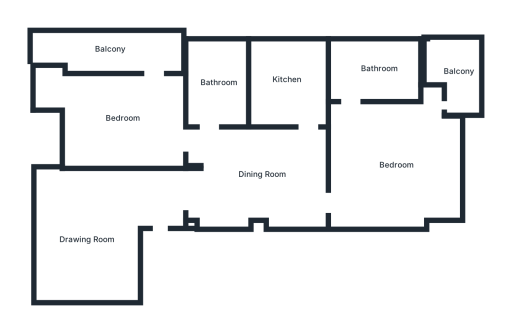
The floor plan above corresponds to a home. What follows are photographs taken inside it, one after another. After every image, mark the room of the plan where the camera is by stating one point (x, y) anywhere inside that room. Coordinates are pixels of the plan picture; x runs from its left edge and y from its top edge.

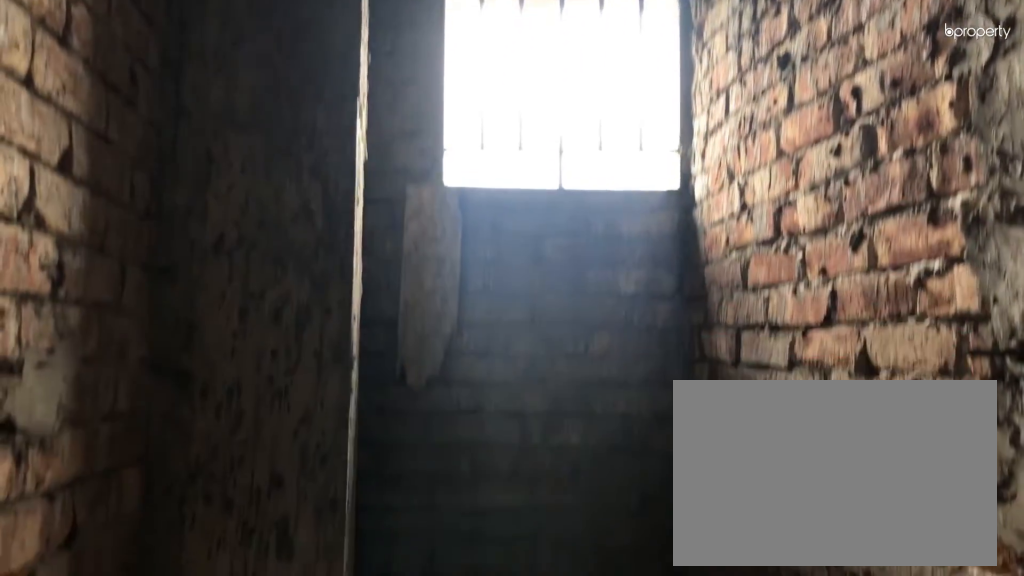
(215, 82)
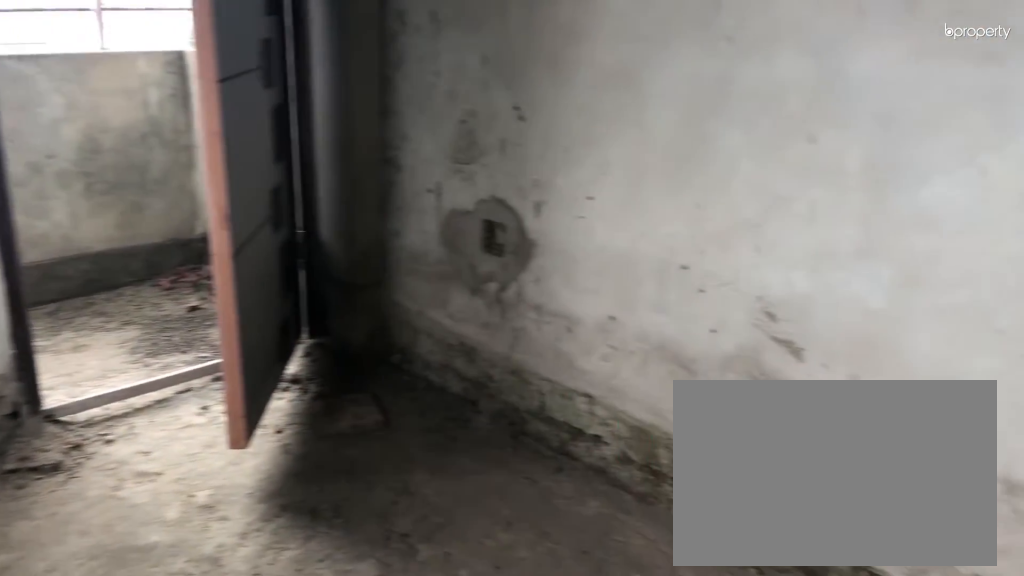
(121, 118)
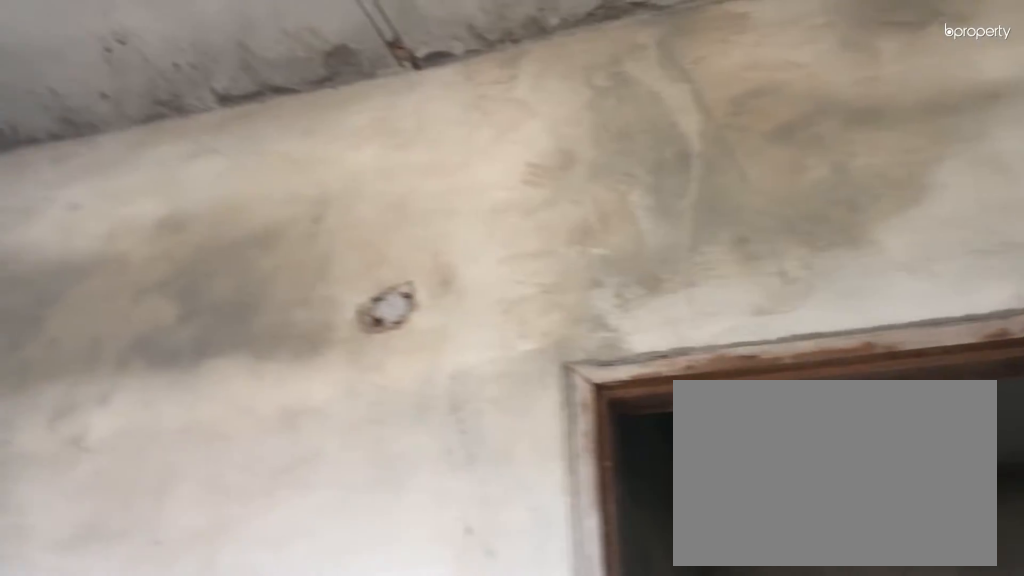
(121, 118)
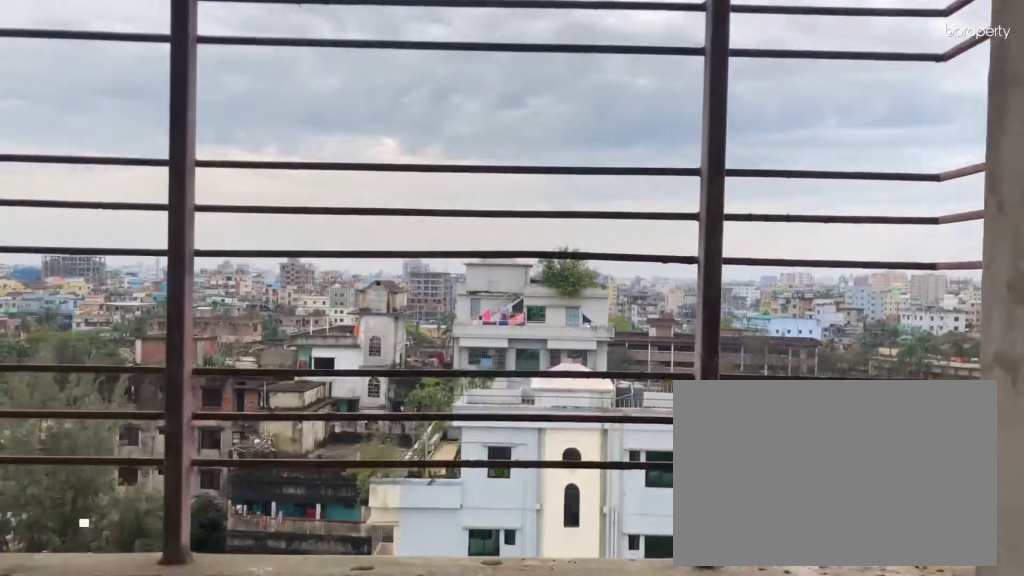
(111, 50)
